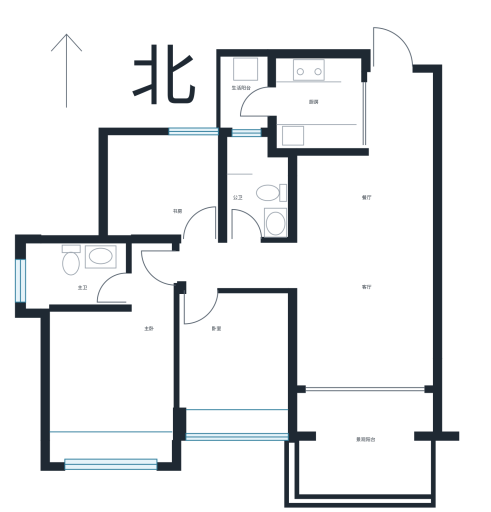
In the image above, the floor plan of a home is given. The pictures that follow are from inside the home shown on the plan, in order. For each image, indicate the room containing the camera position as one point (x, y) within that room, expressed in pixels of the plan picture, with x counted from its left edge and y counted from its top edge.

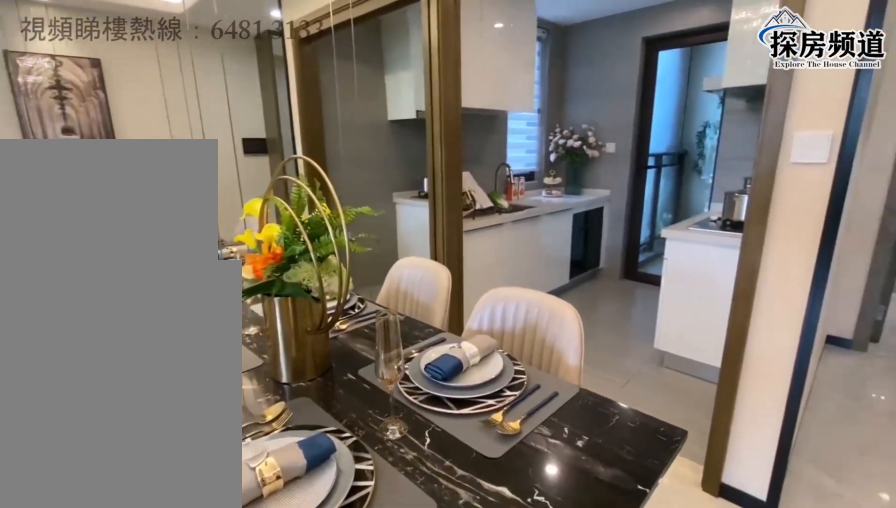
(334, 199)
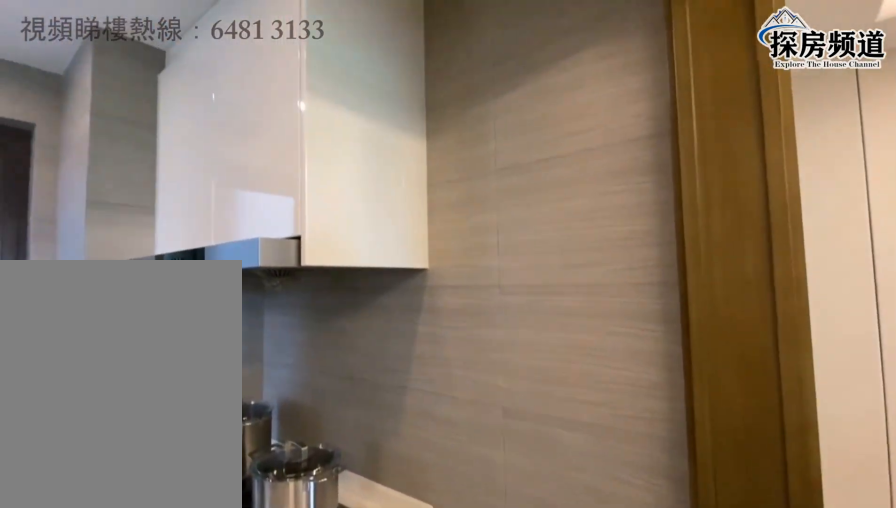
(331, 113)
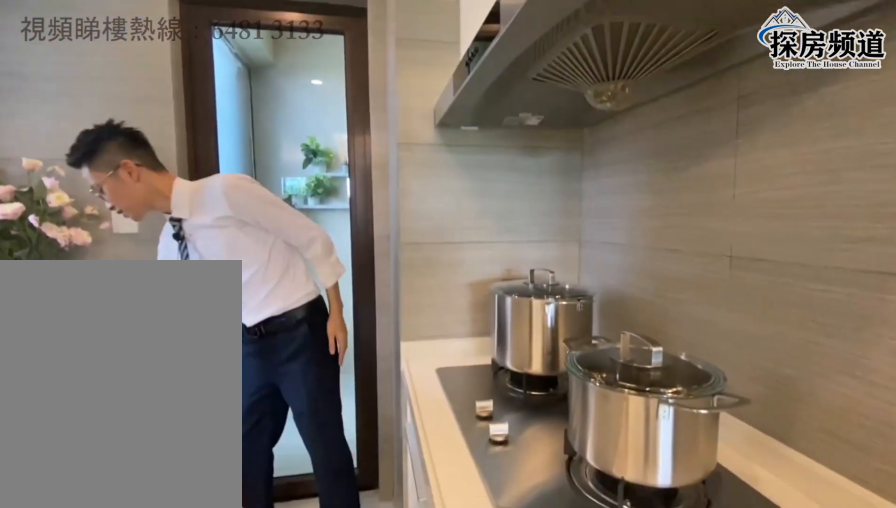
(330, 117)
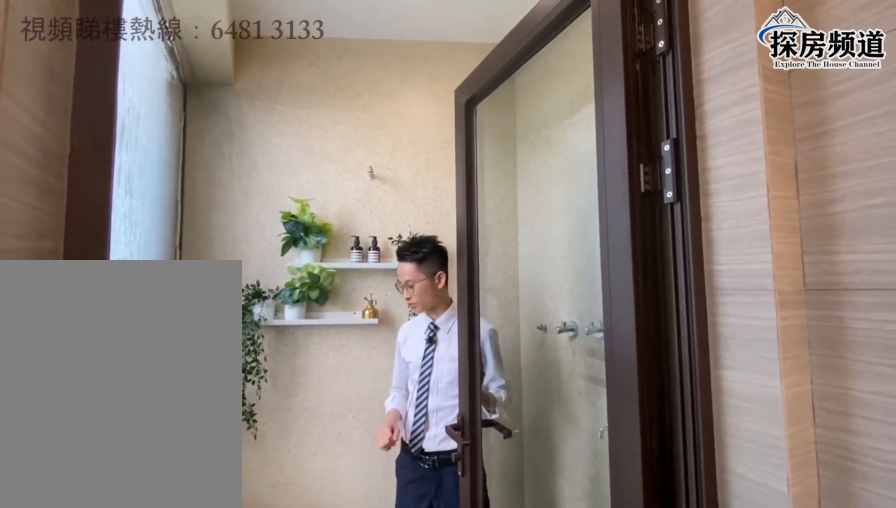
(249, 96)
